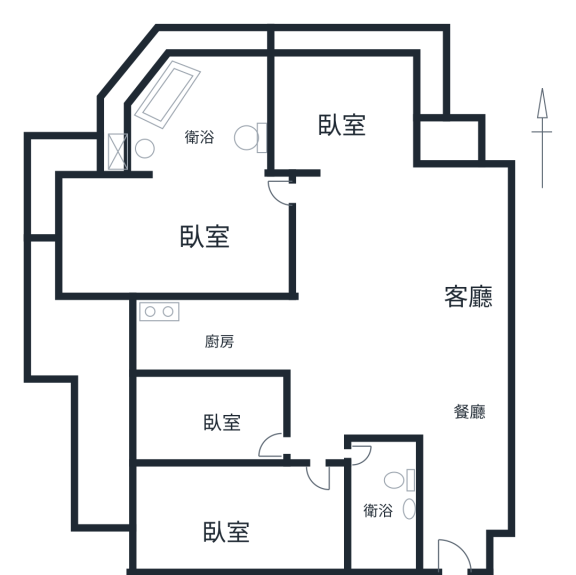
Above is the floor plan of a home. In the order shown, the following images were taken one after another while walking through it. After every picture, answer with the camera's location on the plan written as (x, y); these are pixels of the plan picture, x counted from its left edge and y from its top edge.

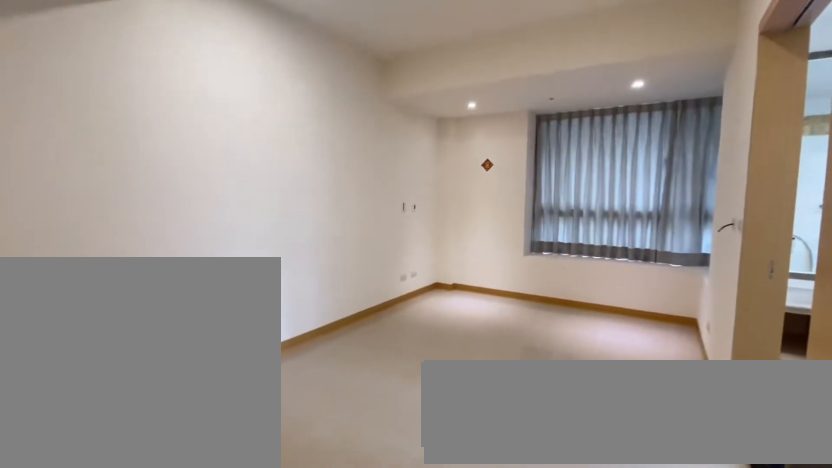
(211, 224)
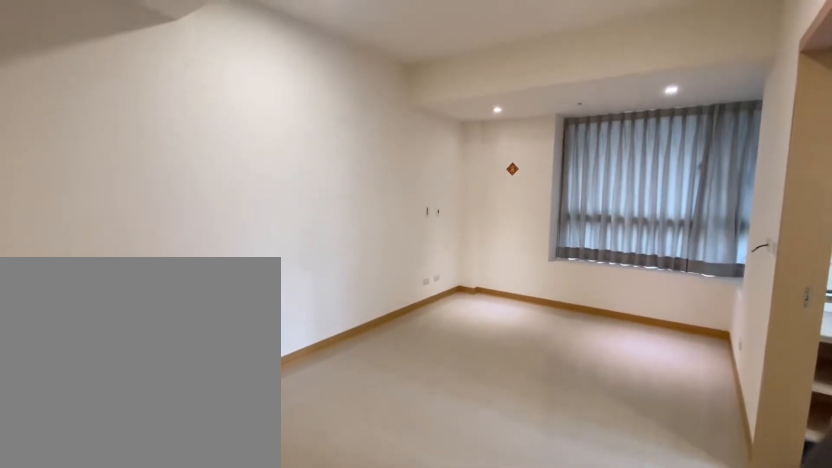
(212, 232)
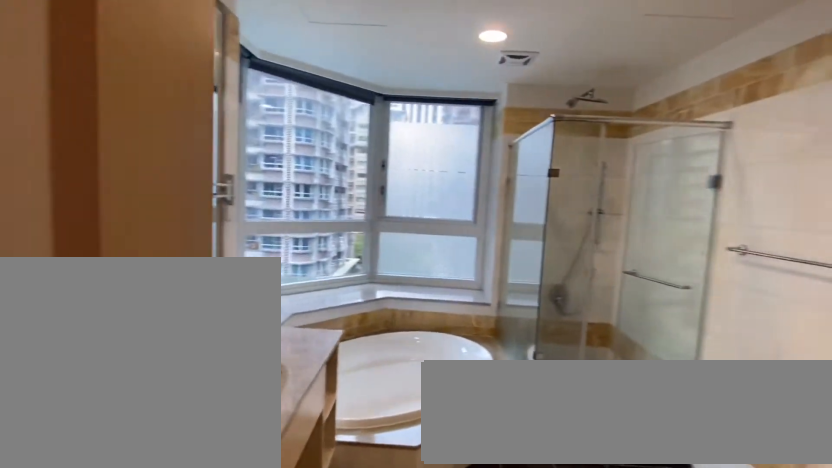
(198, 107)
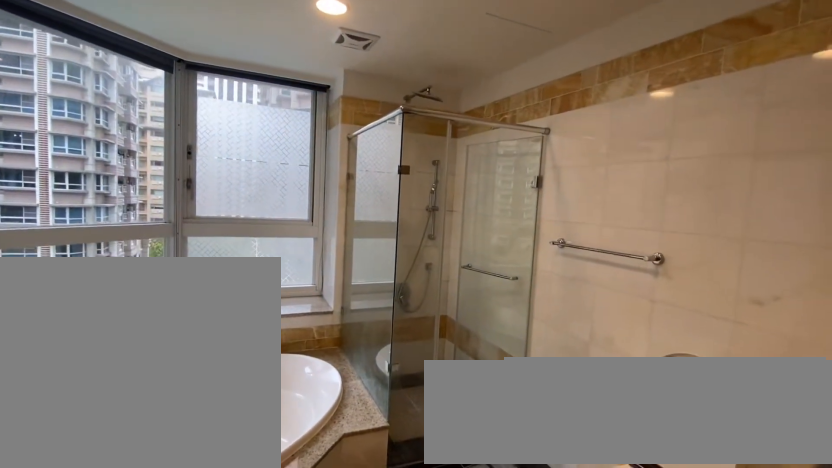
(207, 92)
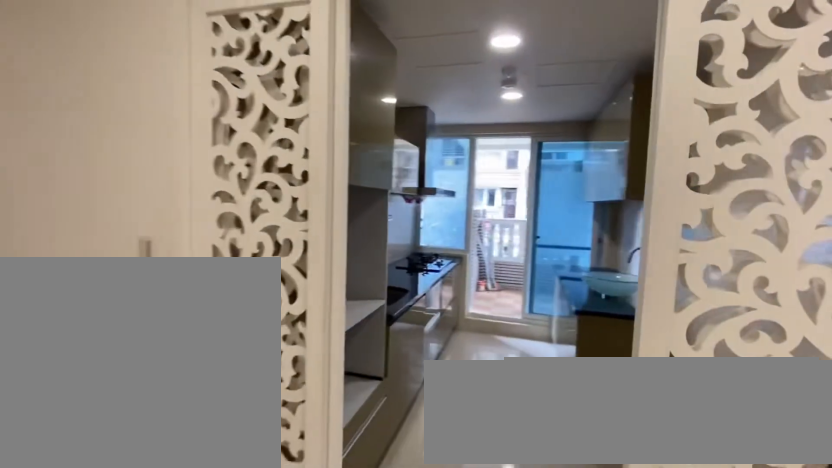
(219, 324)
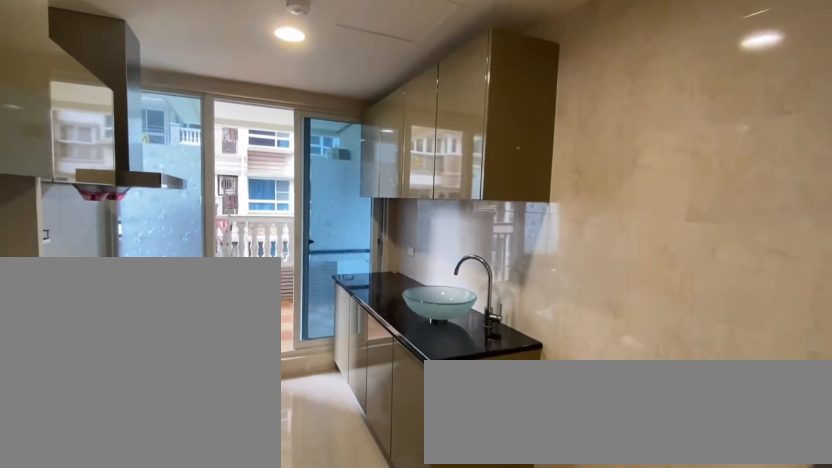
(213, 331)
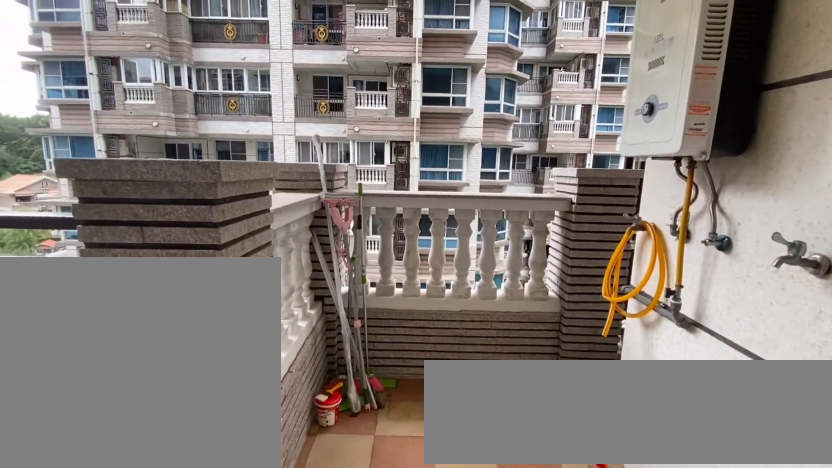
(94, 348)
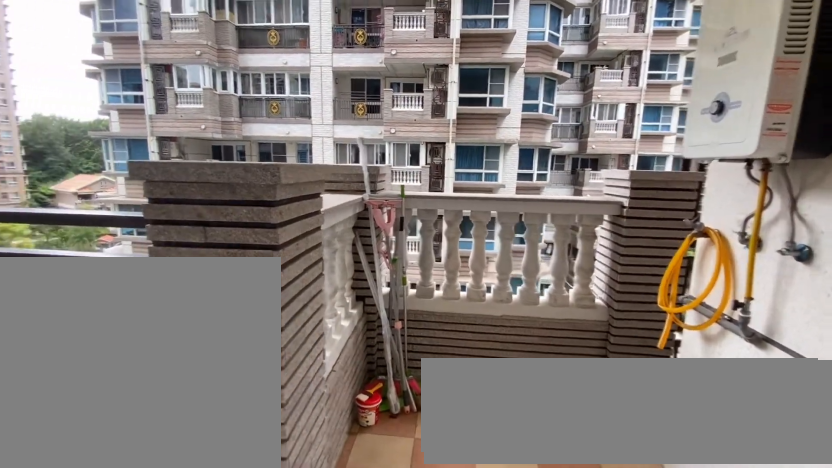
(91, 367)
